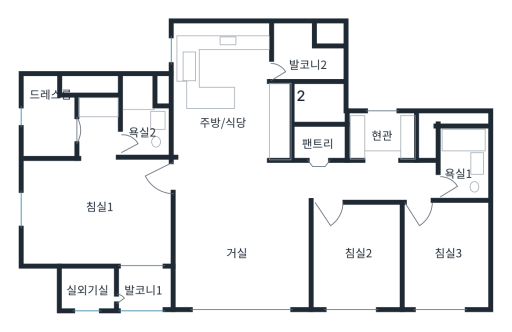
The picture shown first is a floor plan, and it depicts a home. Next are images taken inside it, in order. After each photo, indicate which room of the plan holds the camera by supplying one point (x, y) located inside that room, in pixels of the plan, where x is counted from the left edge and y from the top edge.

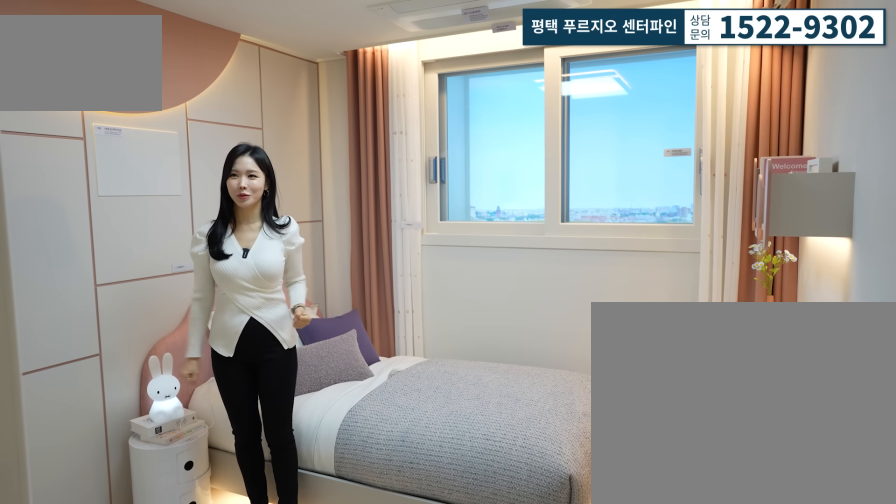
(451, 251)
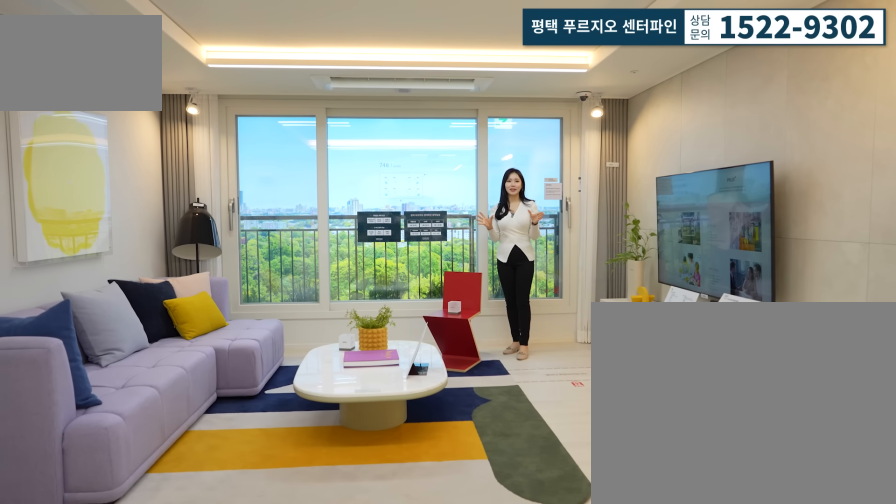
(239, 245)
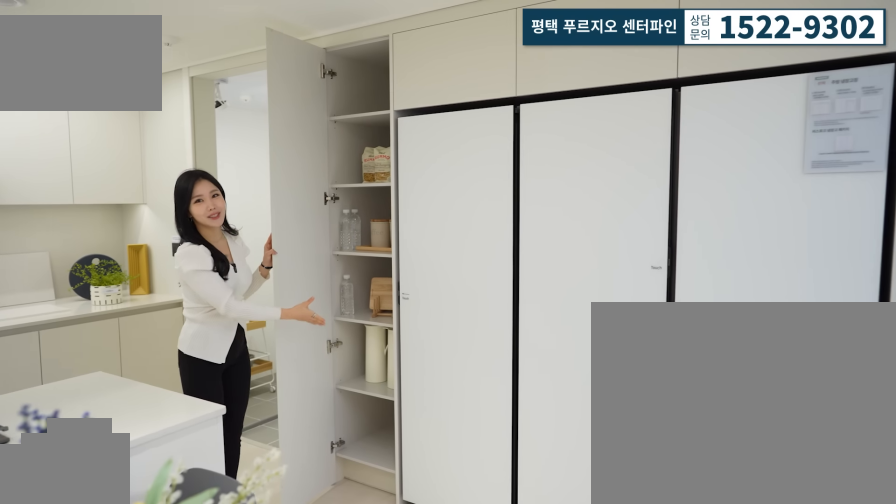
(233, 100)
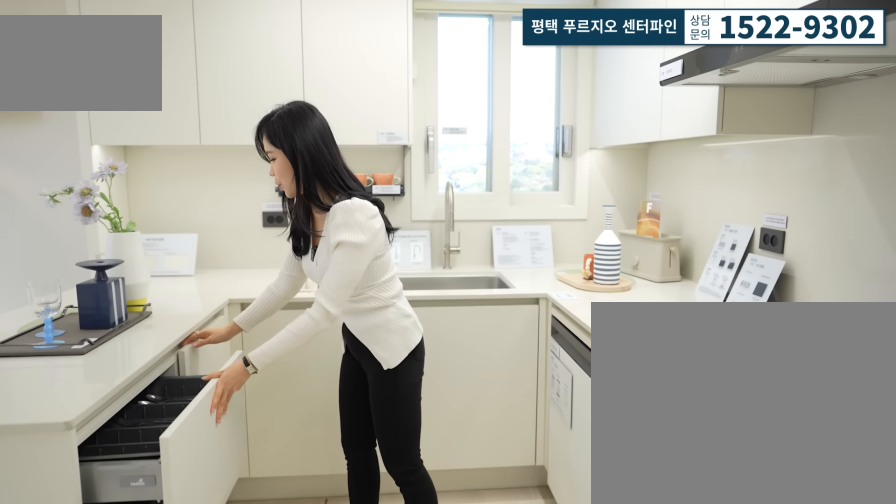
(233, 100)
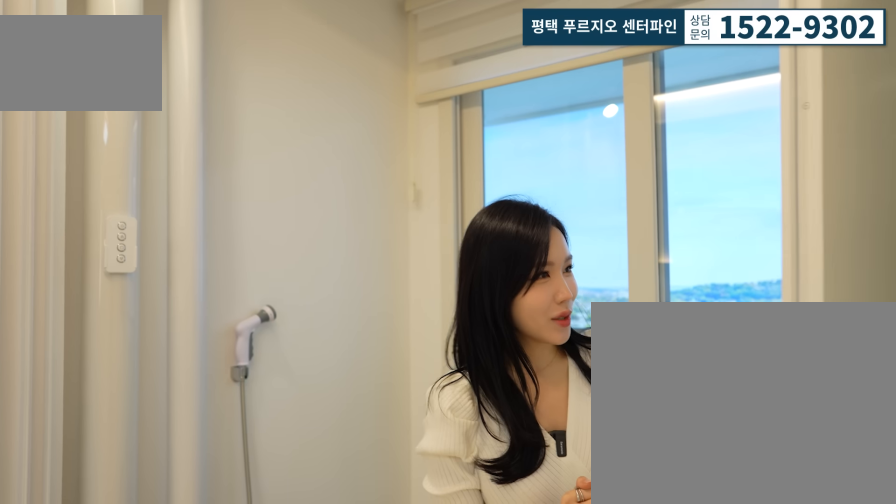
(140, 281)
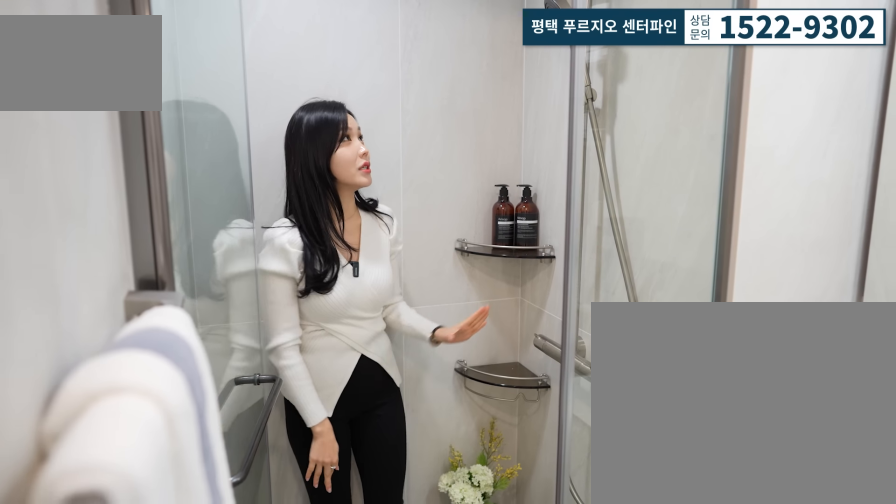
(140, 129)
